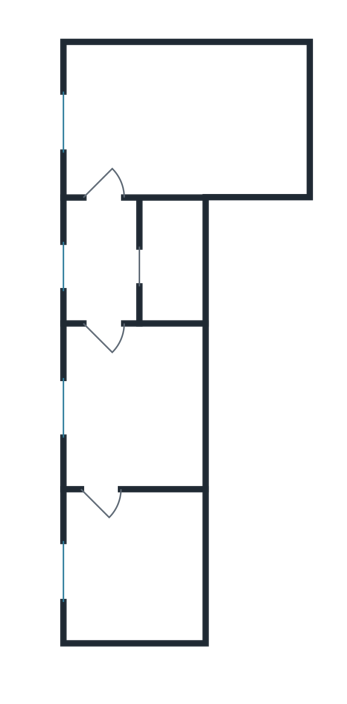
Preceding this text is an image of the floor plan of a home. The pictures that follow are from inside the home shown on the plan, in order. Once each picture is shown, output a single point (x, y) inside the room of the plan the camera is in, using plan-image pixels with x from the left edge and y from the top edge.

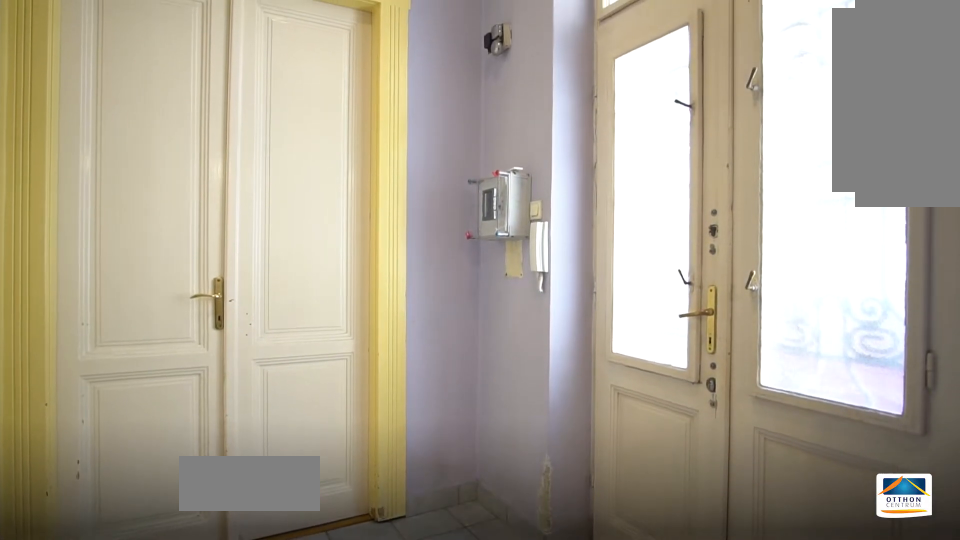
(105, 262)
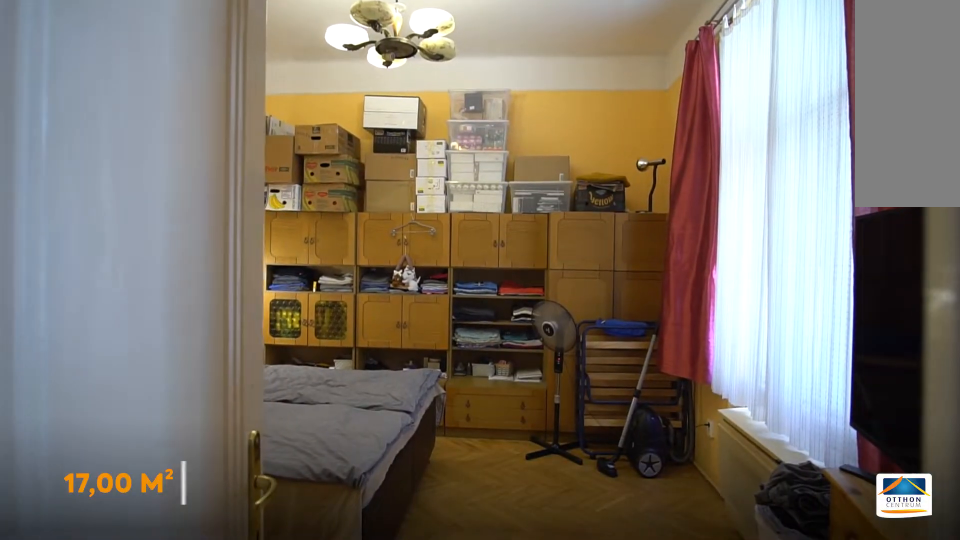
(145, 566)
